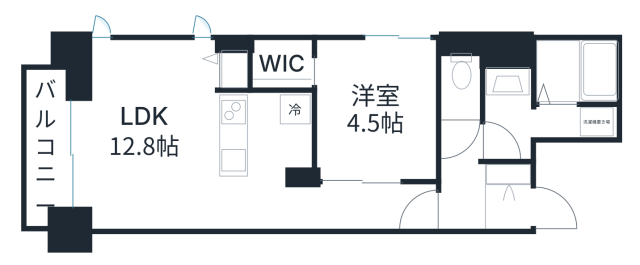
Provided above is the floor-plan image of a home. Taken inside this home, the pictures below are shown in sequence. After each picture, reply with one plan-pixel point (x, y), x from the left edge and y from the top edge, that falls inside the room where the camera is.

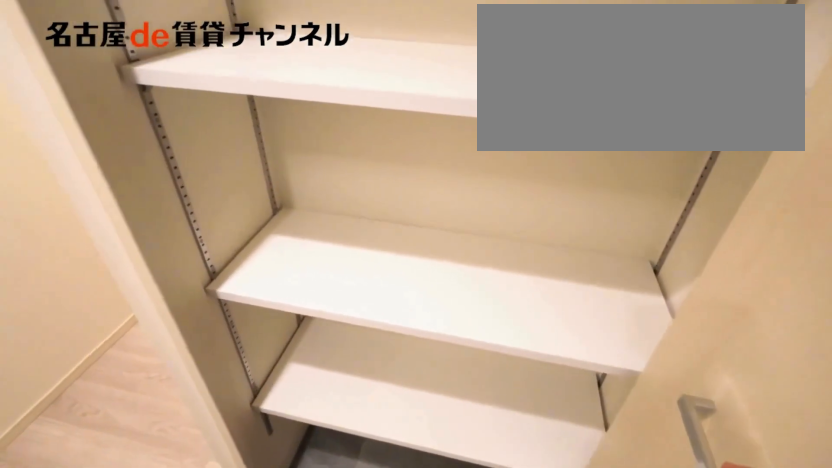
(509, 171)
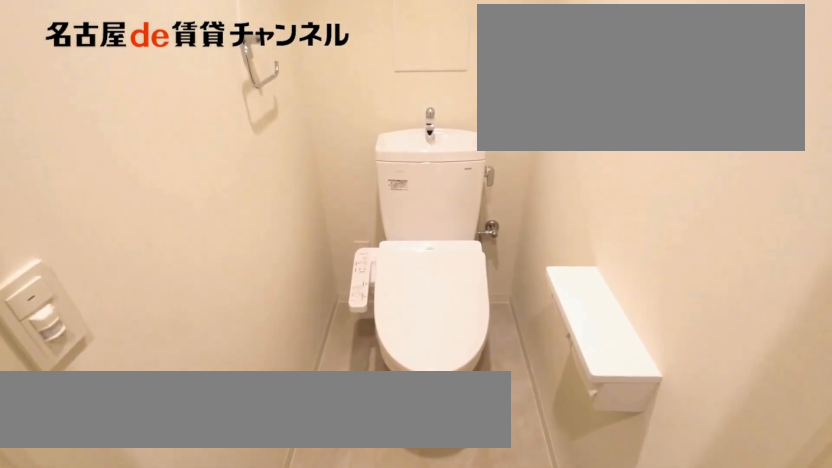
(462, 78)
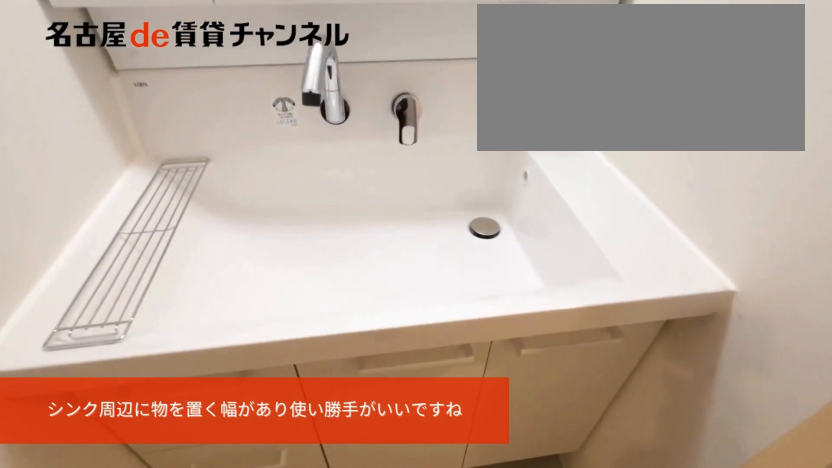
(545, 123)
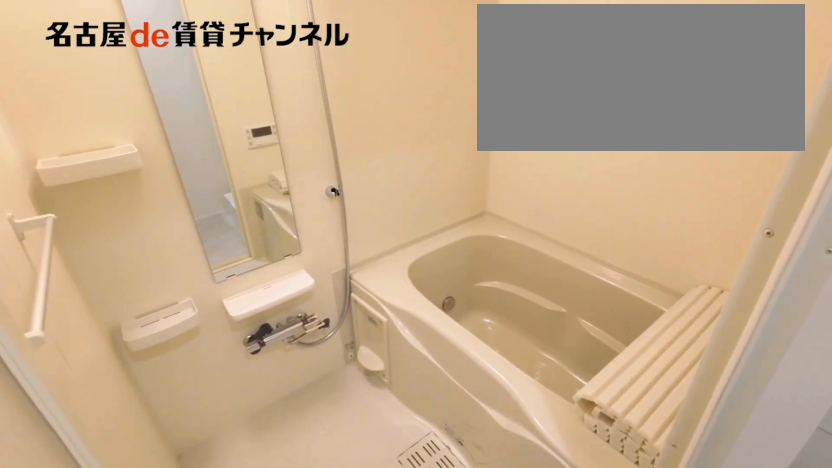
(544, 94)
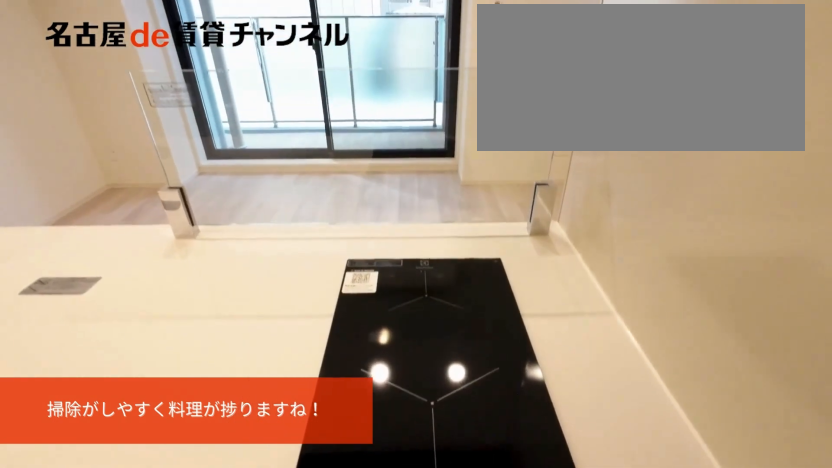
(267, 137)
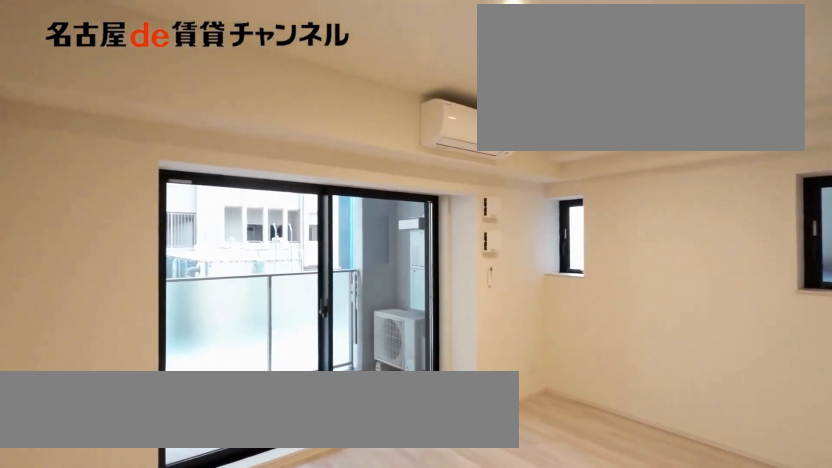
(143, 134)
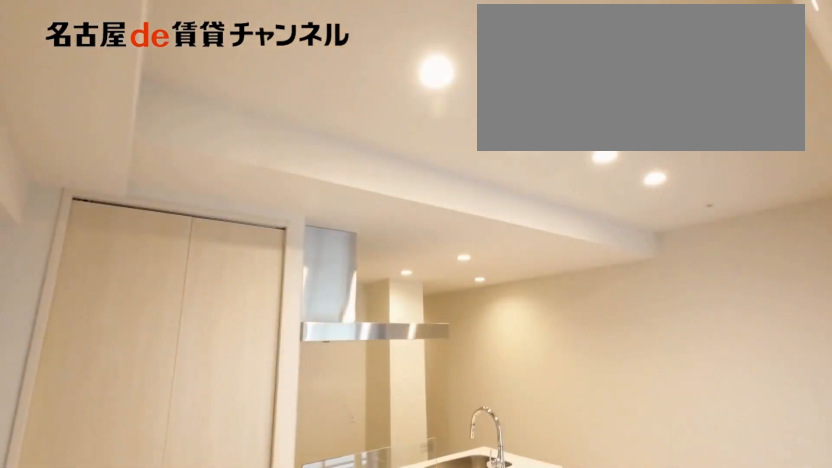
(143, 134)
